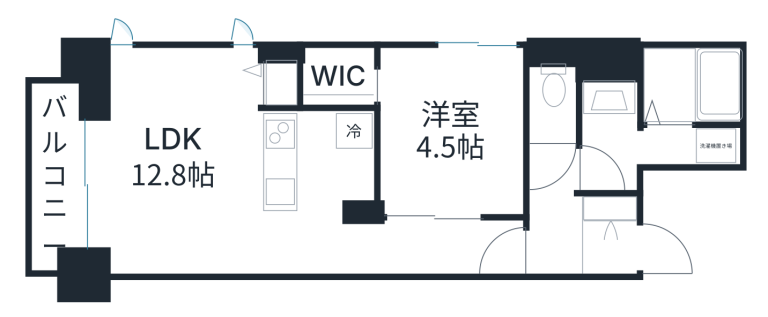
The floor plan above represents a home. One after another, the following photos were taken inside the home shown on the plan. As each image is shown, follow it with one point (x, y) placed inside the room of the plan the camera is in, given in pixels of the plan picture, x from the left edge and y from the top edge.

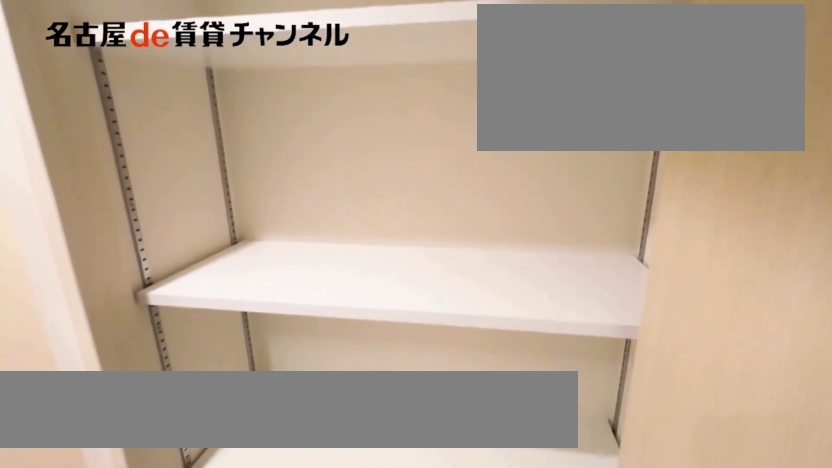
(611, 205)
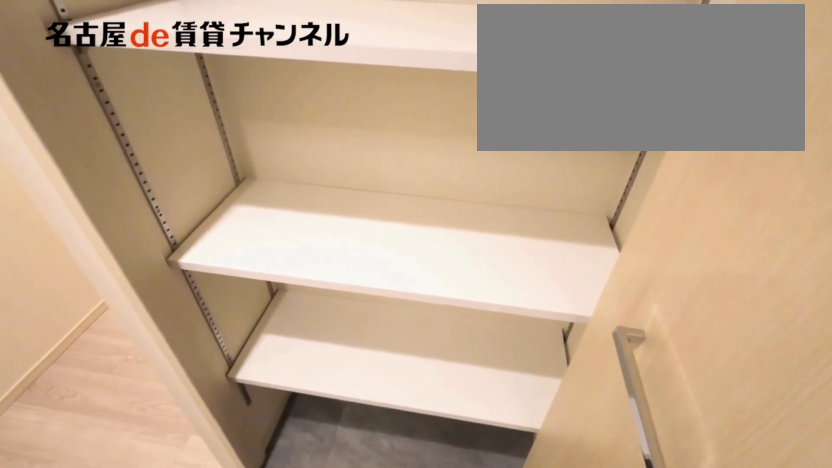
(611, 205)
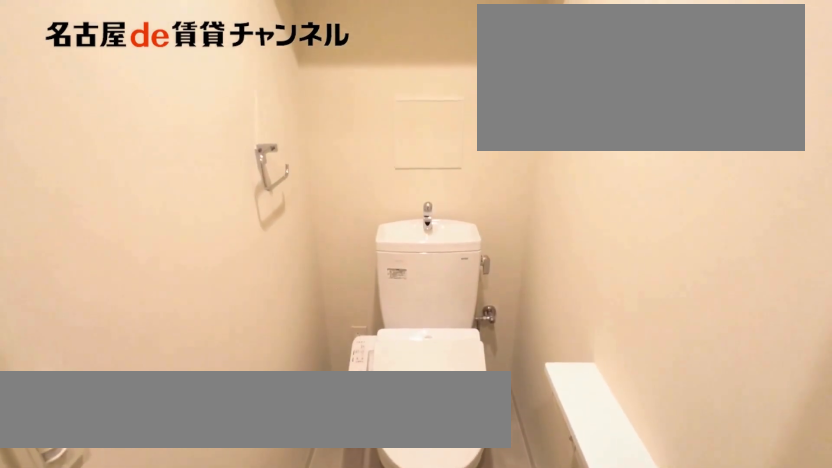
(554, 94)
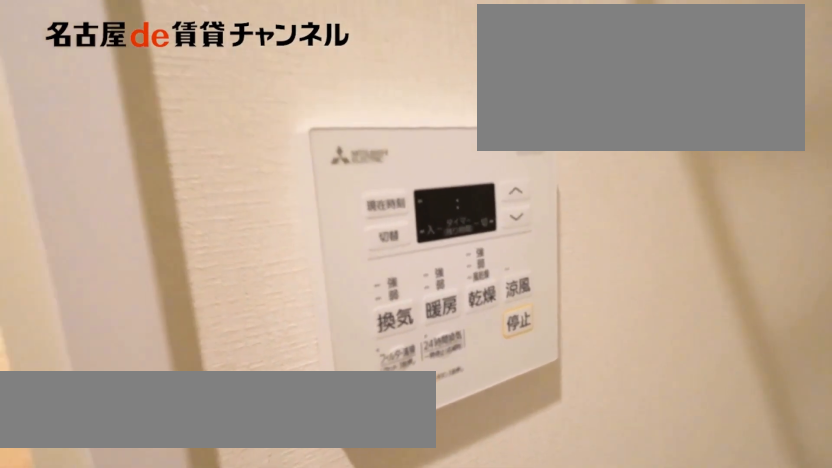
(655, 147)
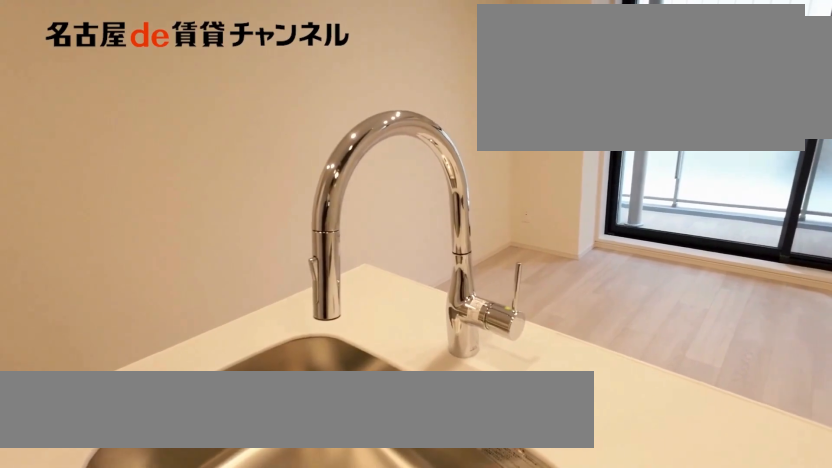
(320, 164)
